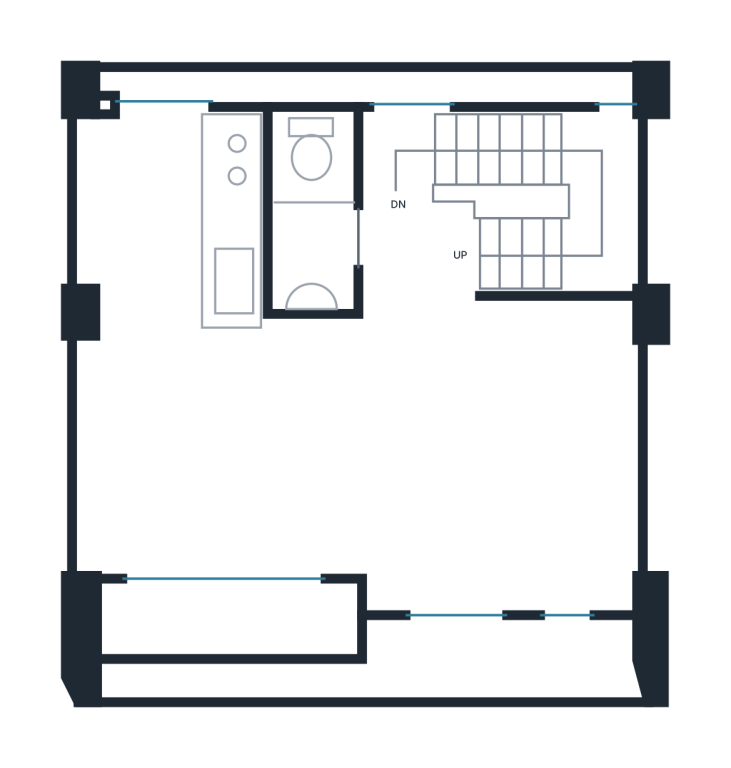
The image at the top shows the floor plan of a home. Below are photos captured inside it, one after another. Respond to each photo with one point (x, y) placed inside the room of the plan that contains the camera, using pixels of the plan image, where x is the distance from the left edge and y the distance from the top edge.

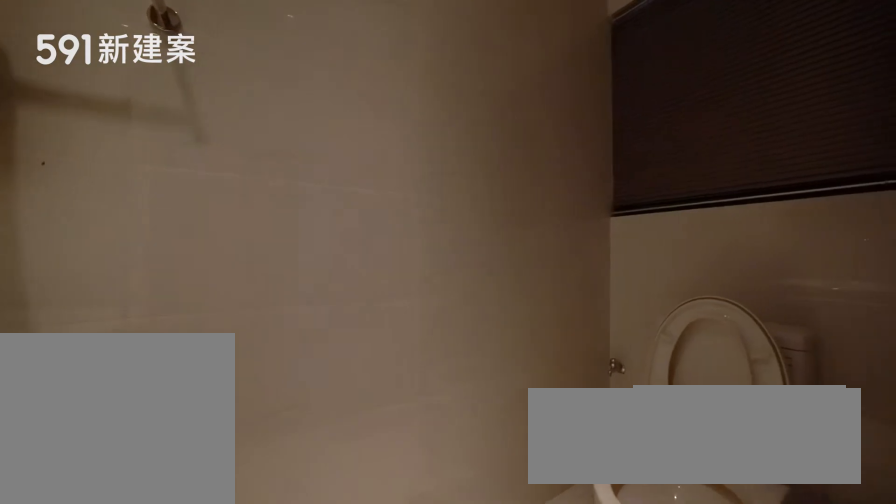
(311, 204)
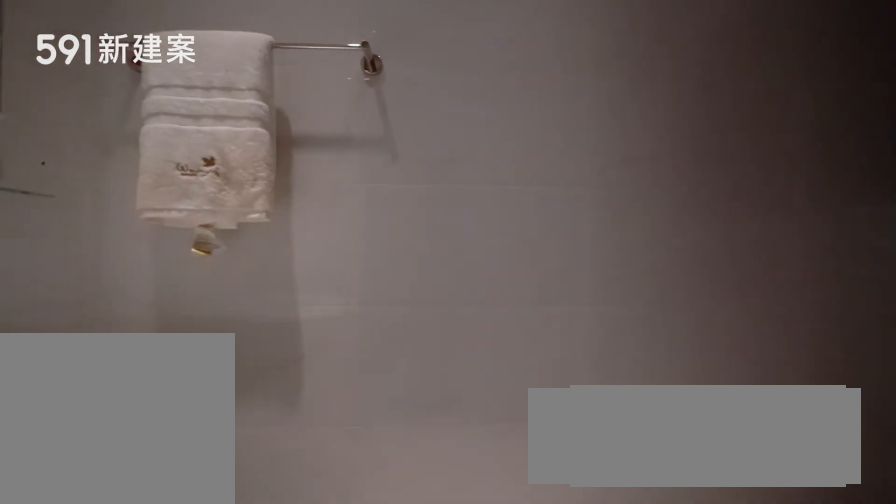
(311, 204)
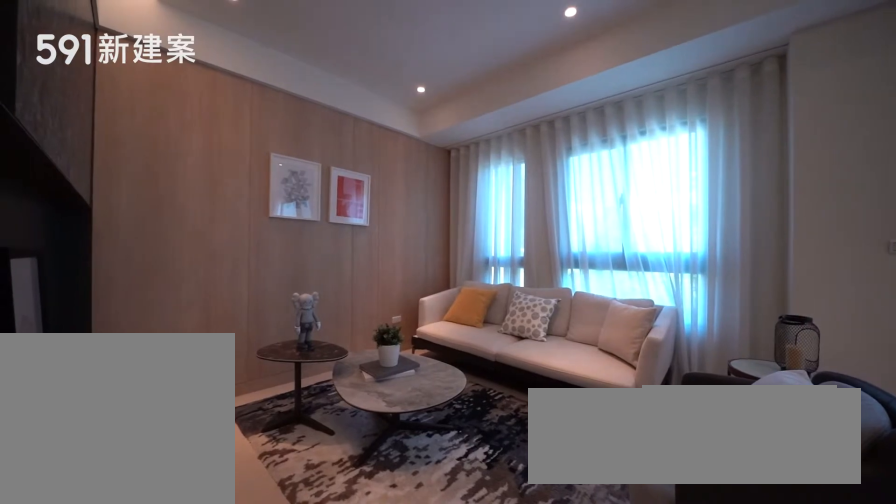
(507, 460)
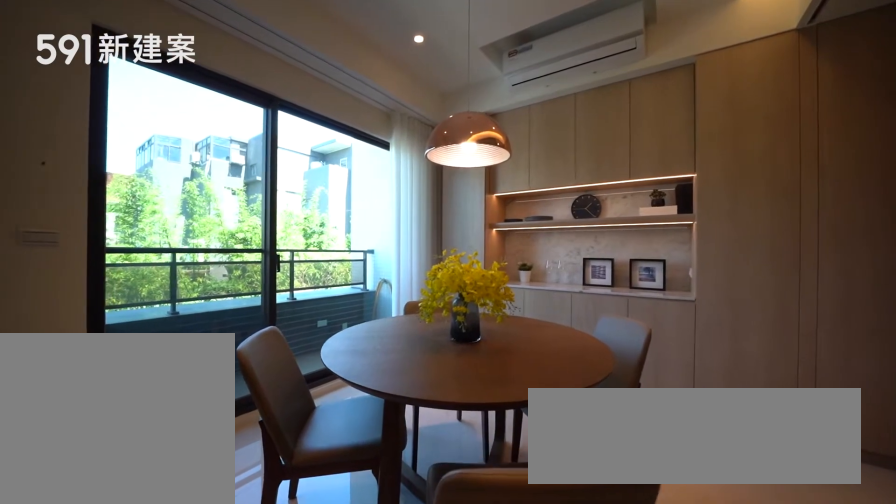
(200, 454)
